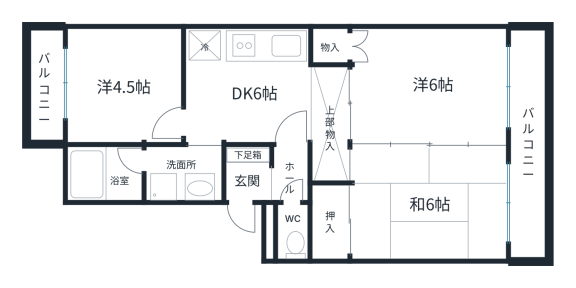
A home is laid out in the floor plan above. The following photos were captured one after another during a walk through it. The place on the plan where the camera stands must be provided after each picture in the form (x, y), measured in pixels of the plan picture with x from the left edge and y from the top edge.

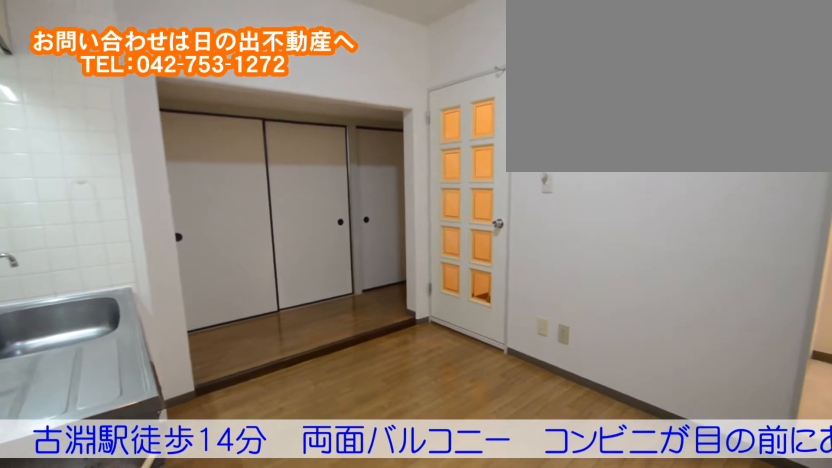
(264, 124)
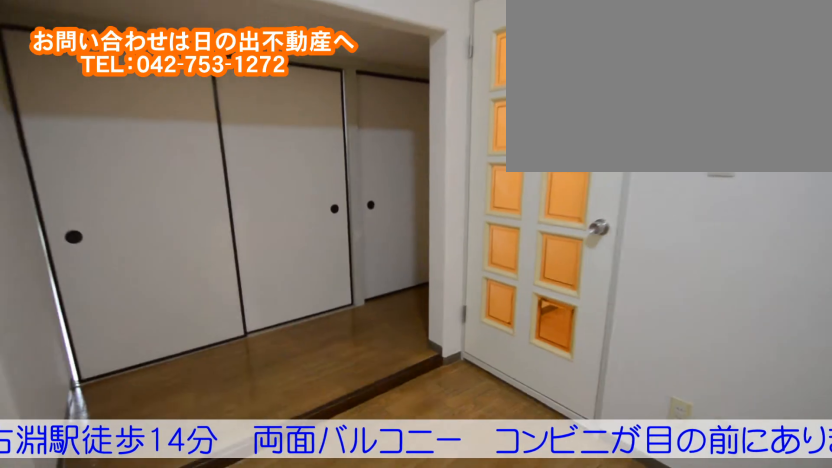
(268, 126)
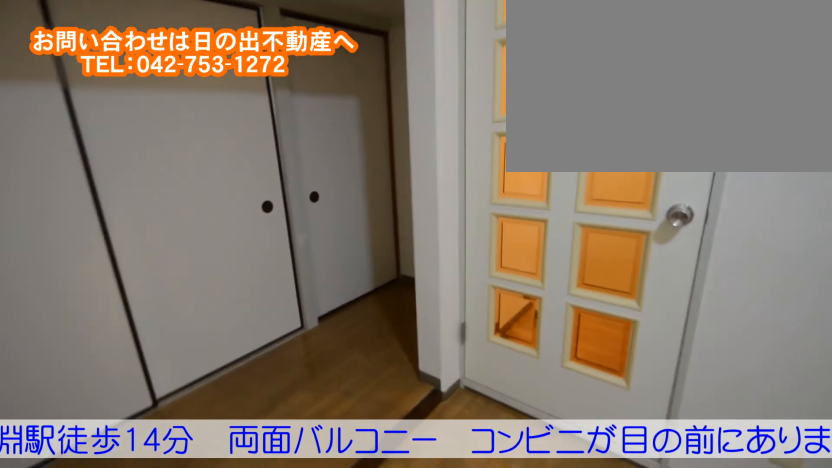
(262, 128)
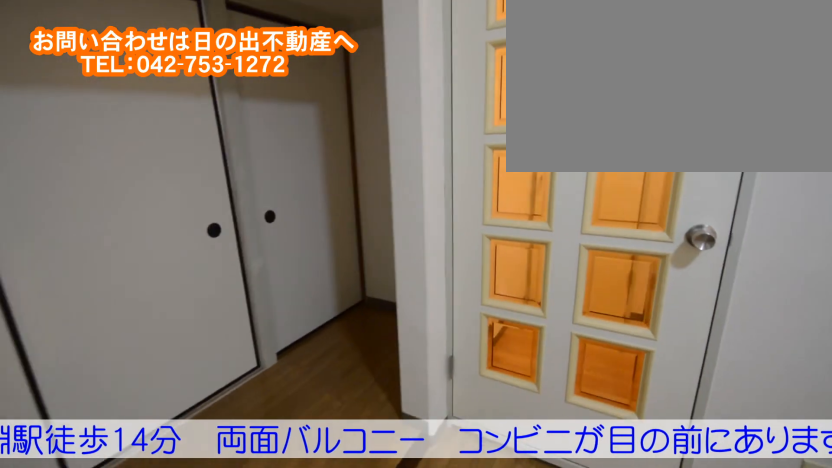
(266, 126)
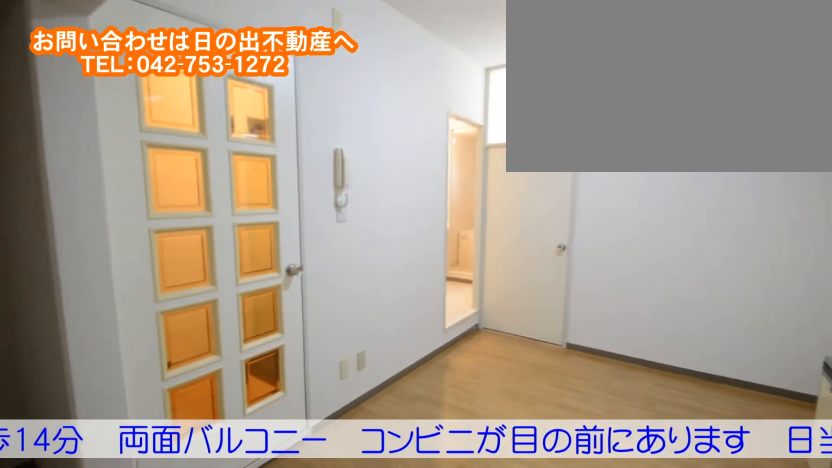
(264, 123)
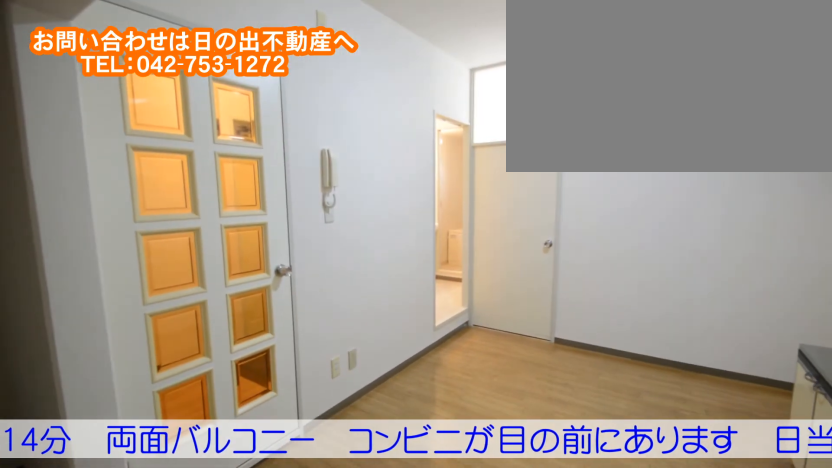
(264, 127)
